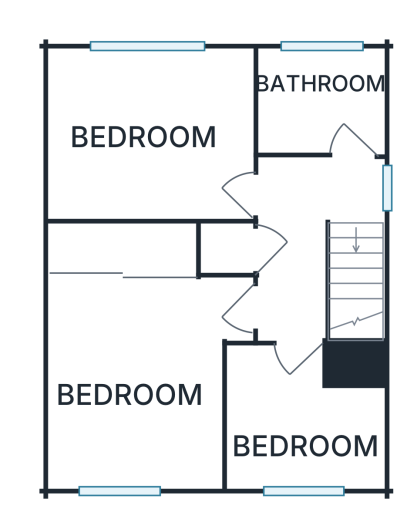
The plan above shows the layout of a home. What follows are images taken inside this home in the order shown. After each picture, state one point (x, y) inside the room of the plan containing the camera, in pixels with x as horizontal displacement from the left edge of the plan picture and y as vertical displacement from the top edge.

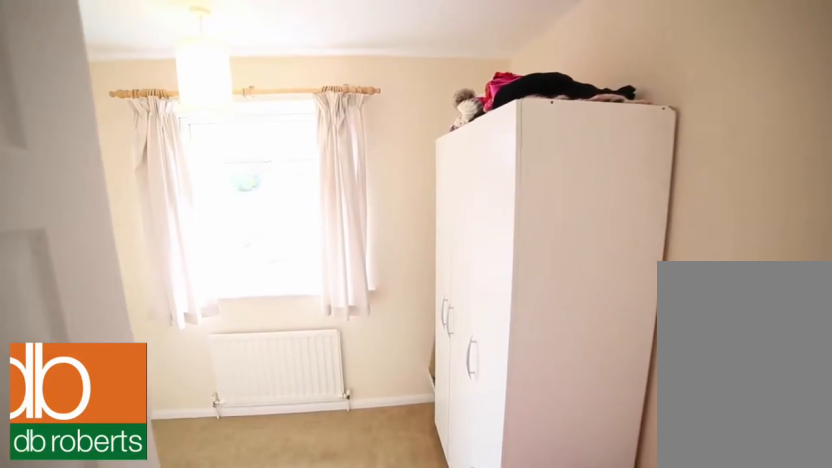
(299, 425)
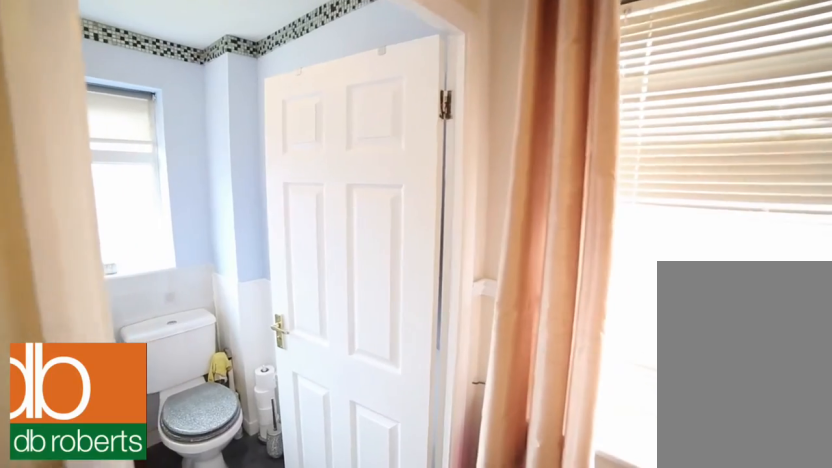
(317, 99)
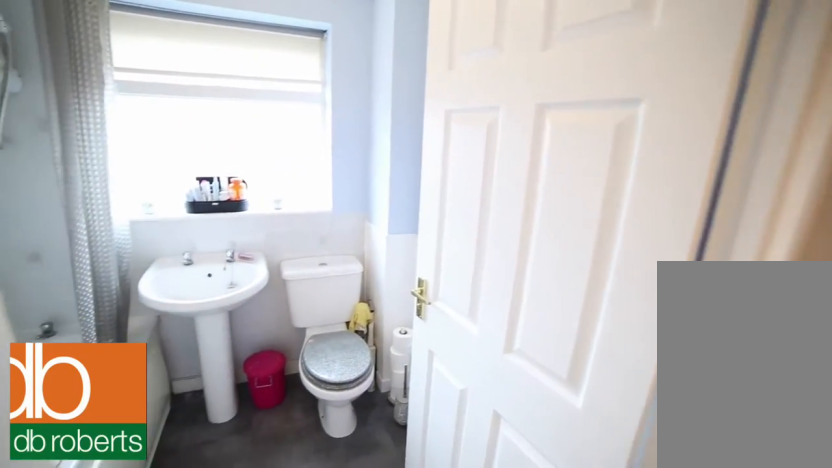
(317, 99)
